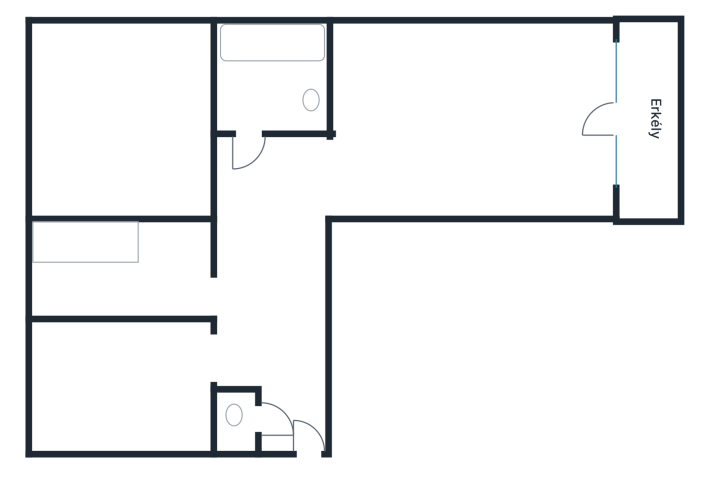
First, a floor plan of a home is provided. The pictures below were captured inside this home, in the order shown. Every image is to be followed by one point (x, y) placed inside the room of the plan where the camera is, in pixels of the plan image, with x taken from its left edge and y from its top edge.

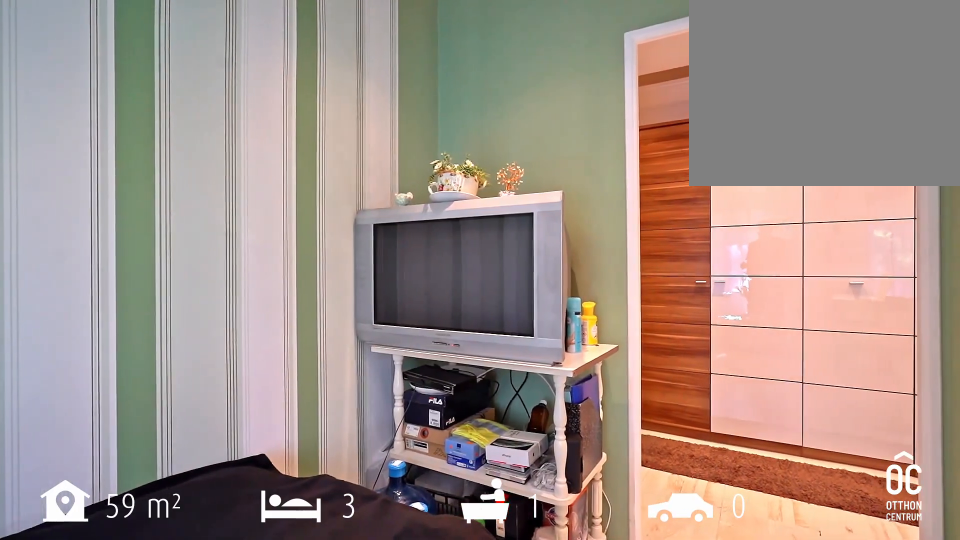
(114, 259)
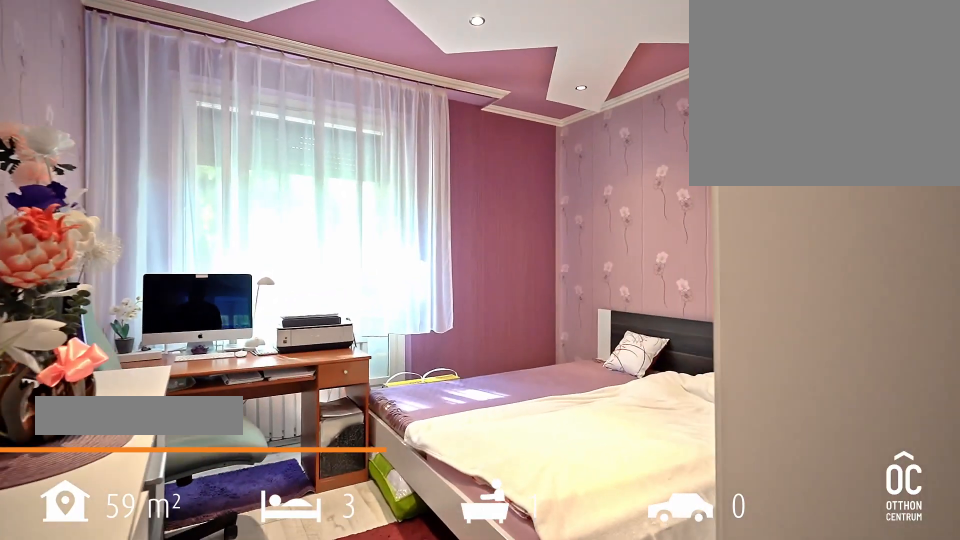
(140, 116)
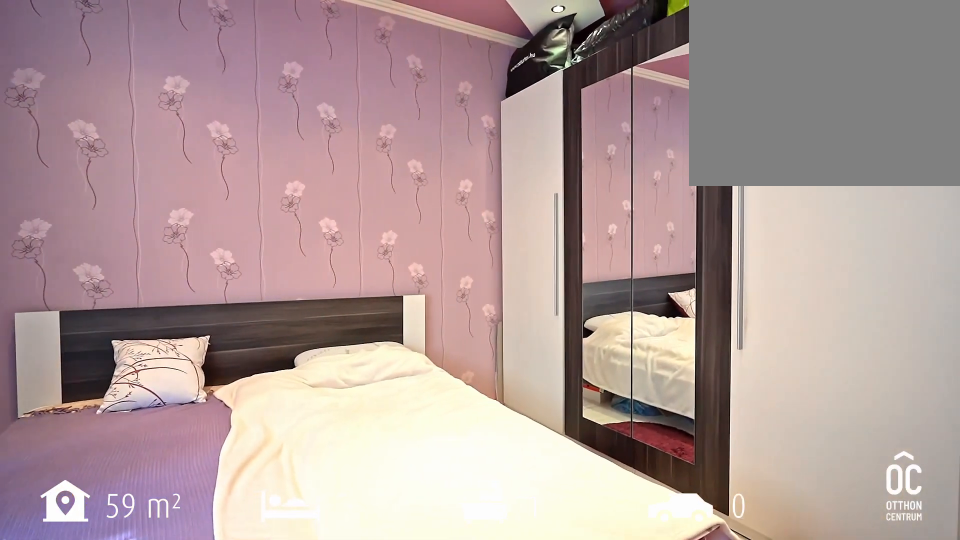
(140, 116)
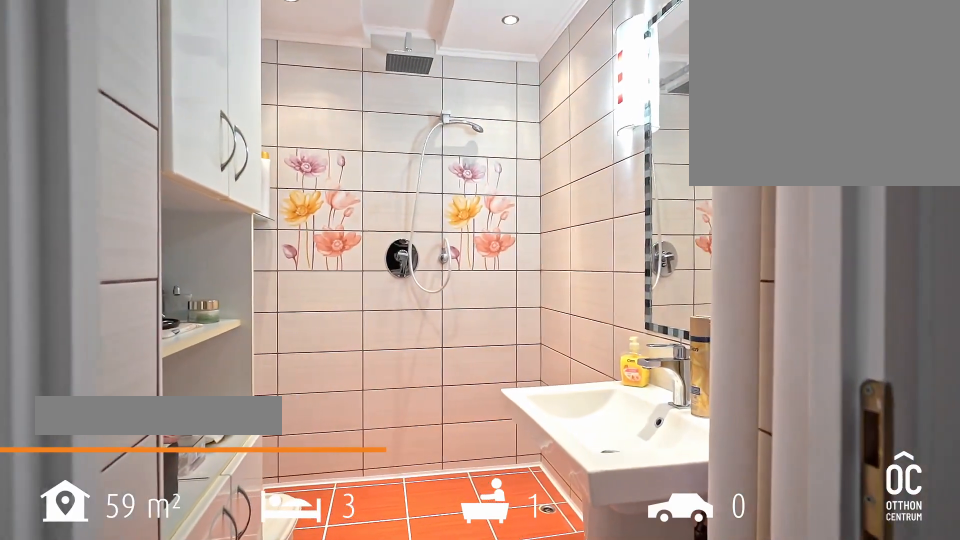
(279, 81)
